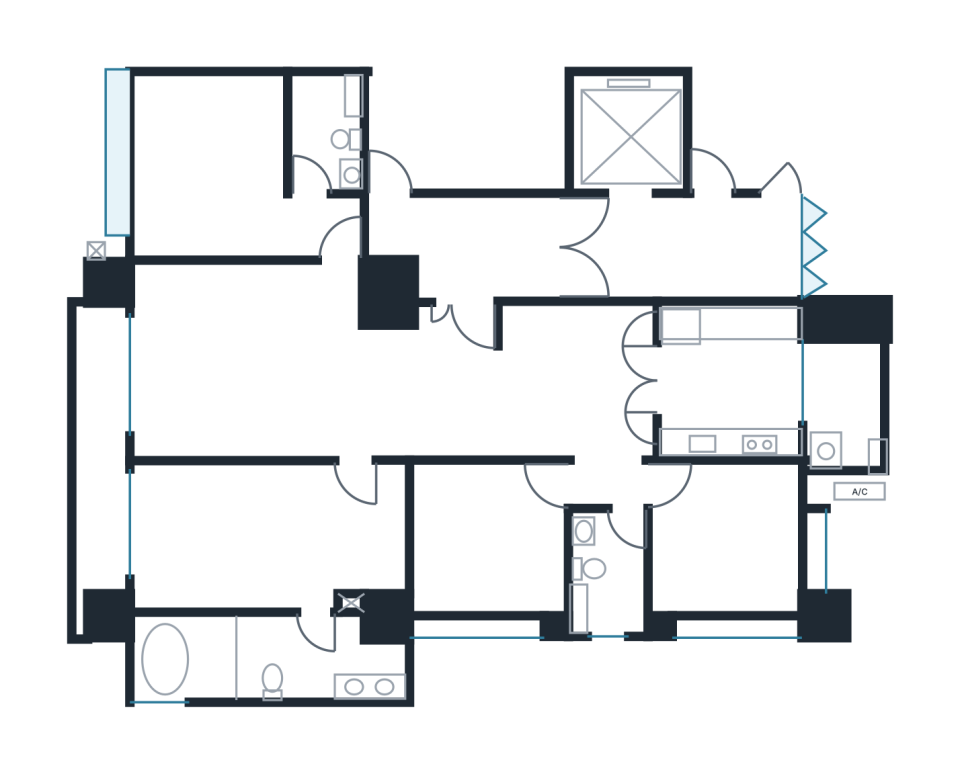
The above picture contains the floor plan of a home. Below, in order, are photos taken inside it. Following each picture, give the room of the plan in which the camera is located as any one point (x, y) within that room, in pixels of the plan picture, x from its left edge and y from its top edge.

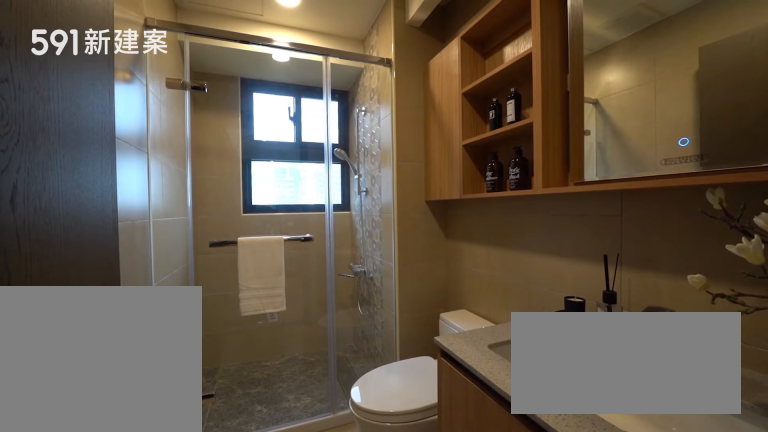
(610, 575)
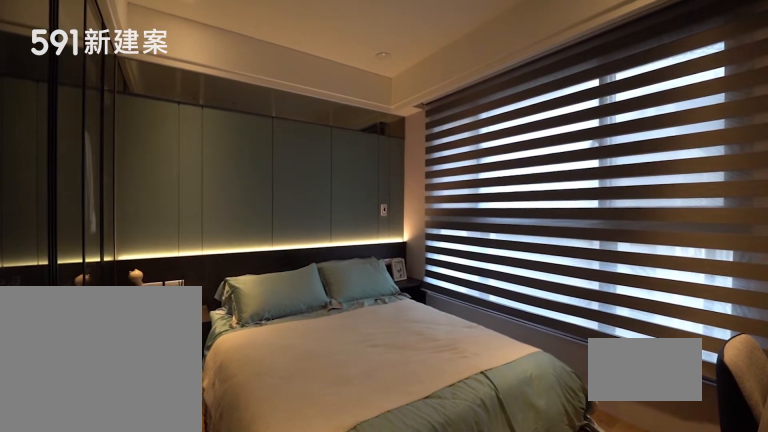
(726, 538)
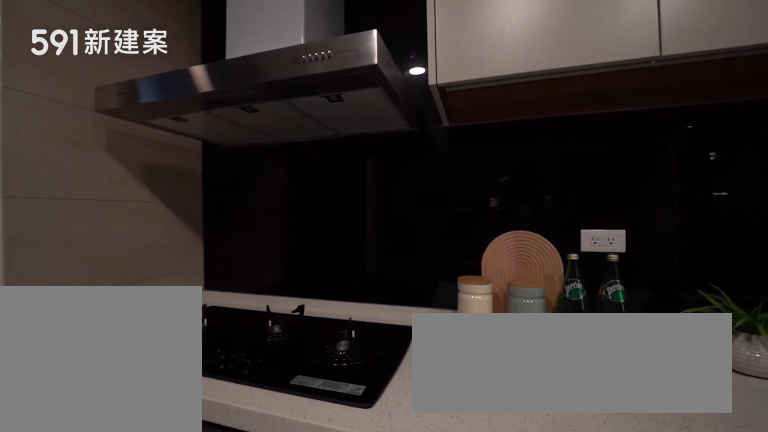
(730, 382)
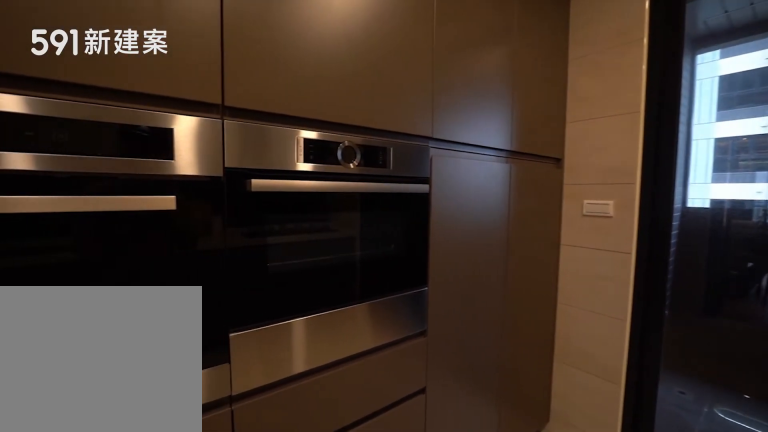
(730, 382)
